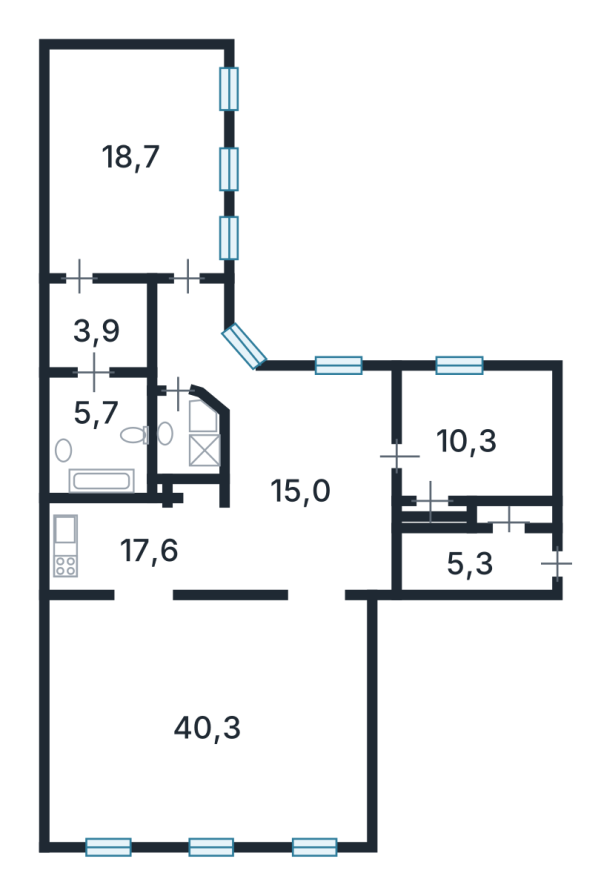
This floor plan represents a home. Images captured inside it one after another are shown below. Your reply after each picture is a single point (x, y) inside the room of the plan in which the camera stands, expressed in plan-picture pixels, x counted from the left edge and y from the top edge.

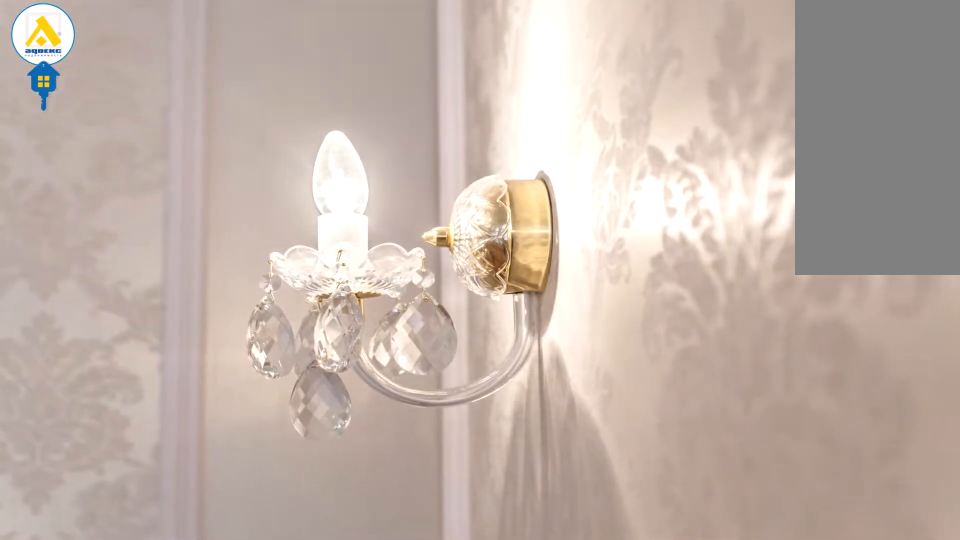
(205, 665)
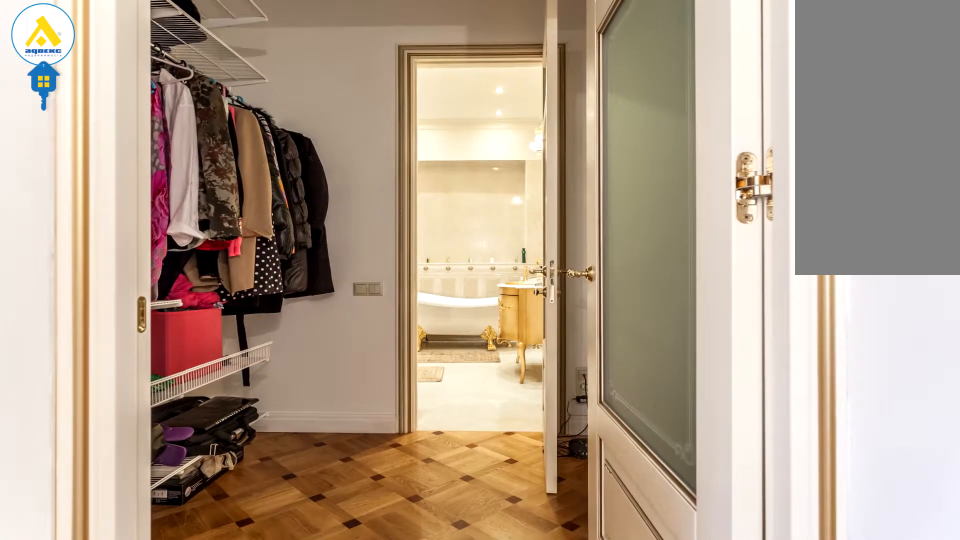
(102, 331)
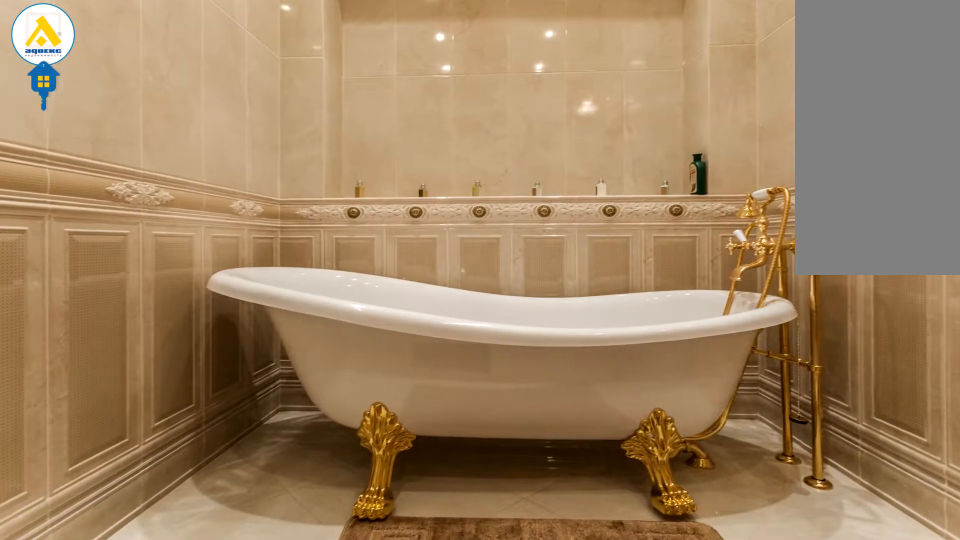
(96, 426)
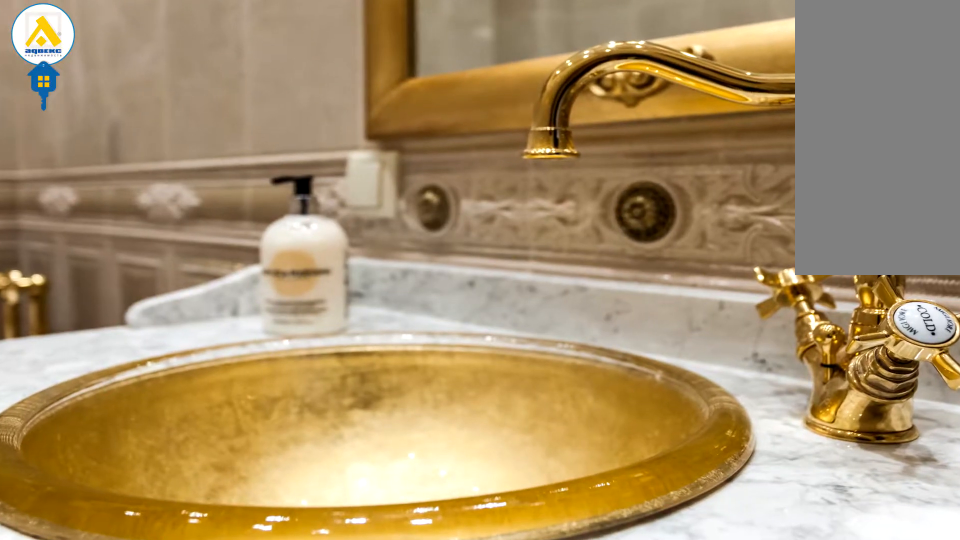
(95, 427)
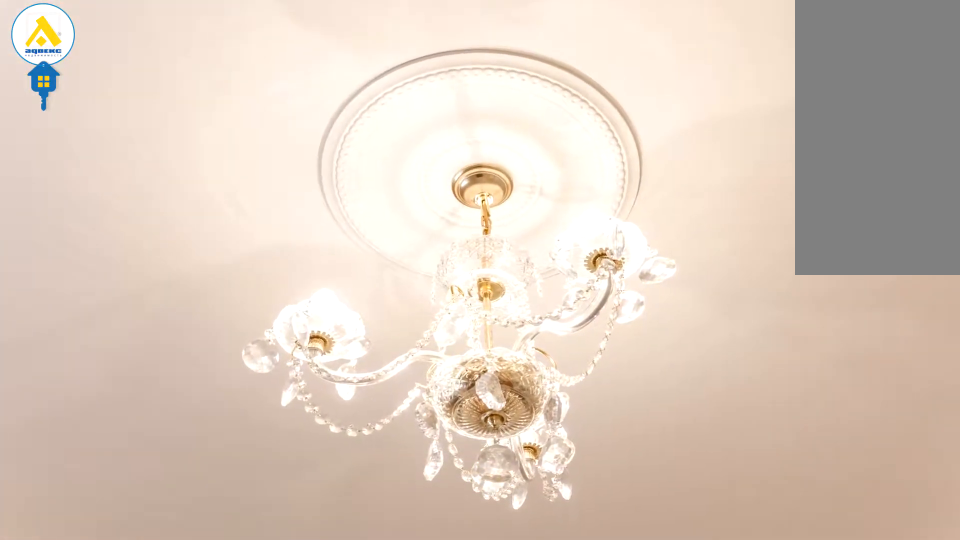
(130, 213)
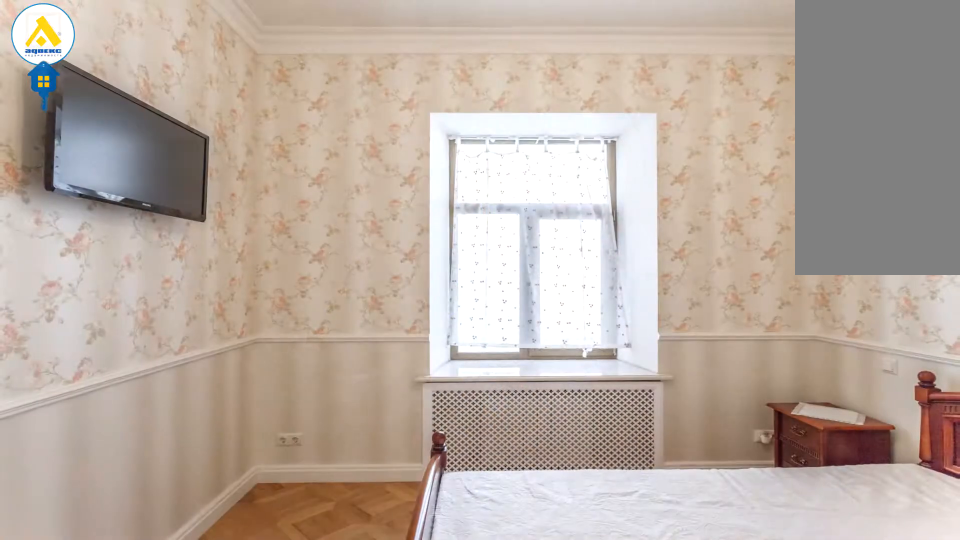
(465, 444)
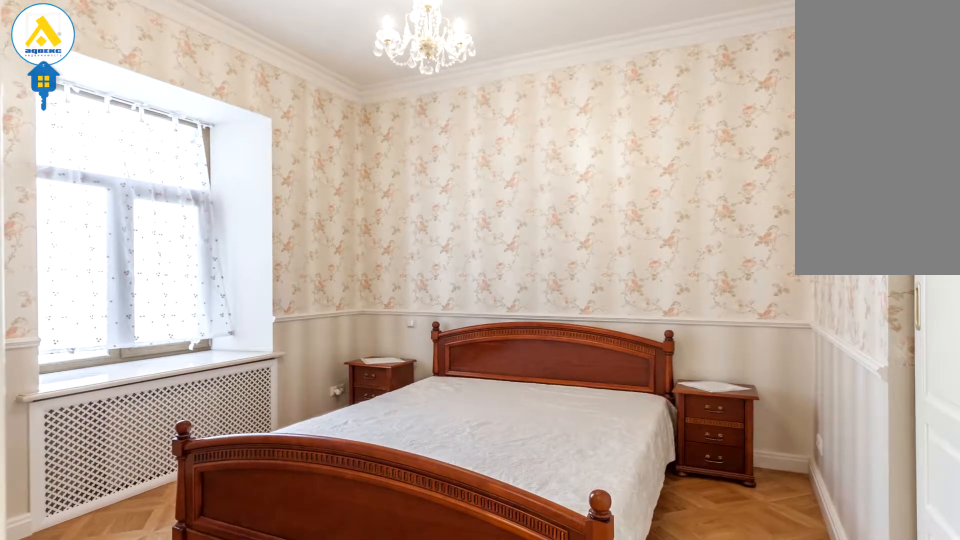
(466, 444)
